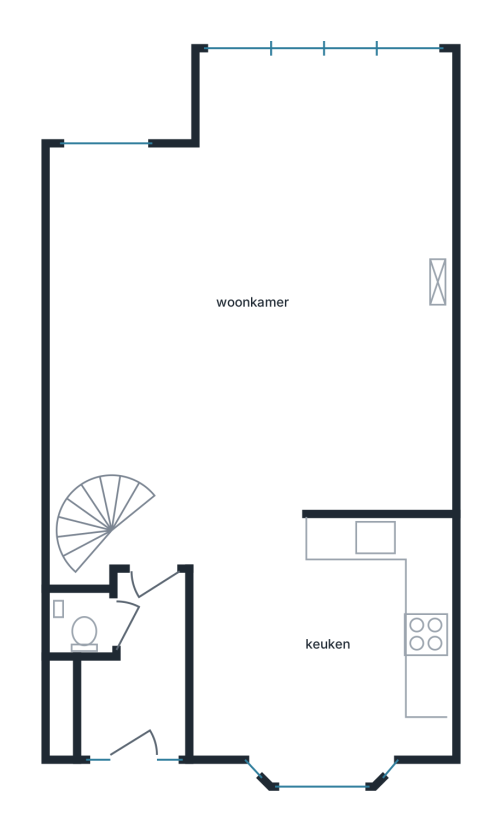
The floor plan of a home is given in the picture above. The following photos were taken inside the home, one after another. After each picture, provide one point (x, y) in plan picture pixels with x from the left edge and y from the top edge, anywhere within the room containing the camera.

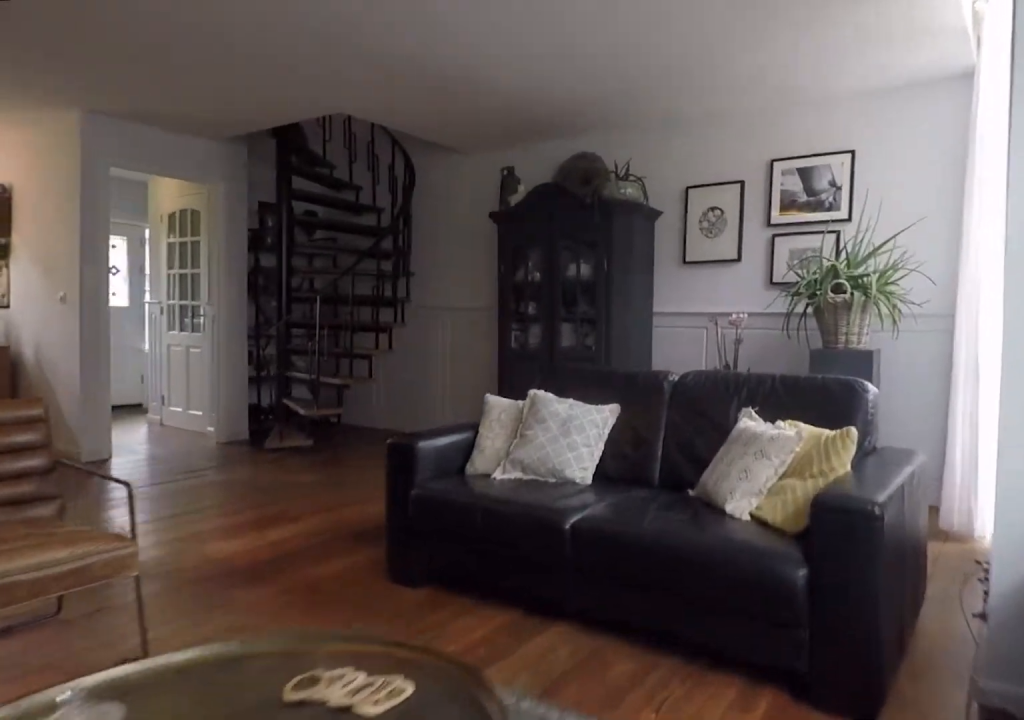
(259, 305)
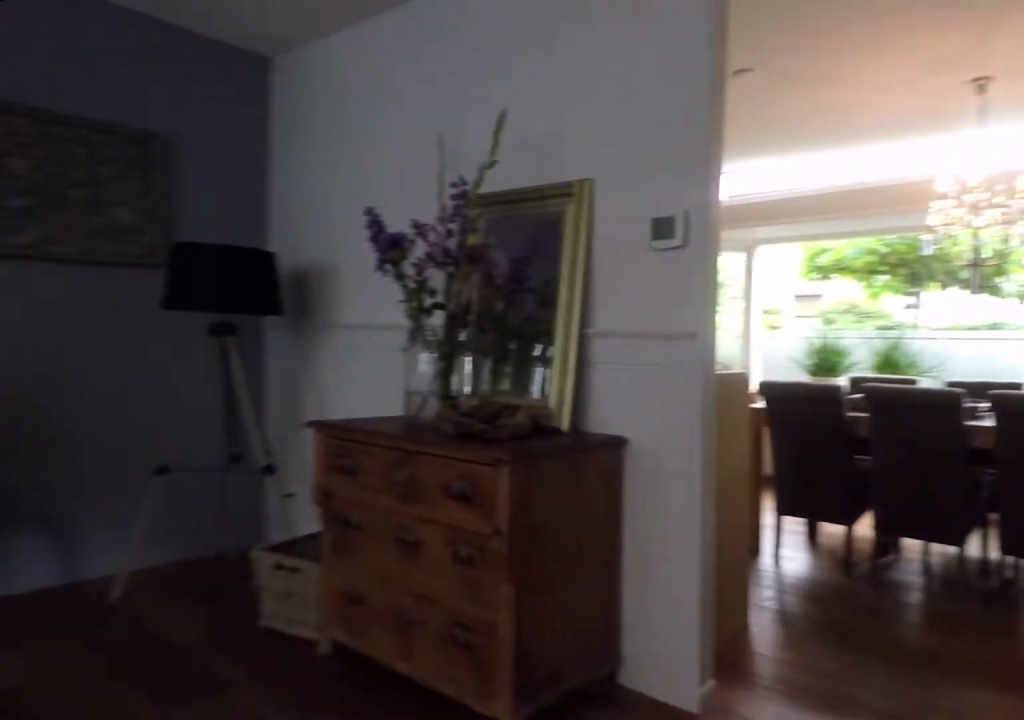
(259, 305)
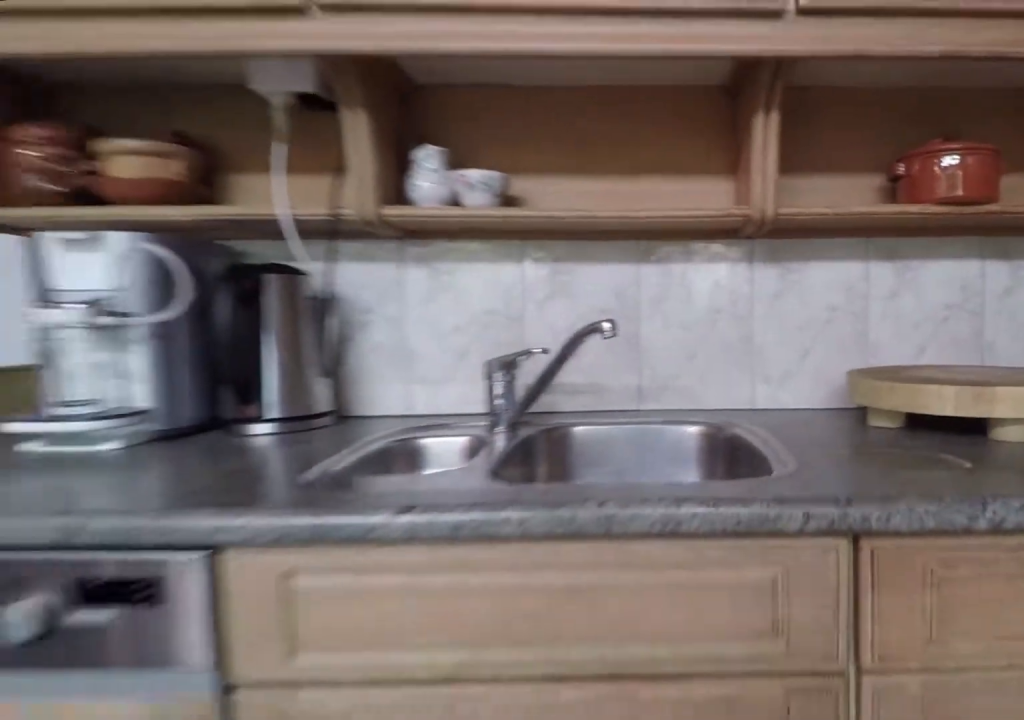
(361, 696)
